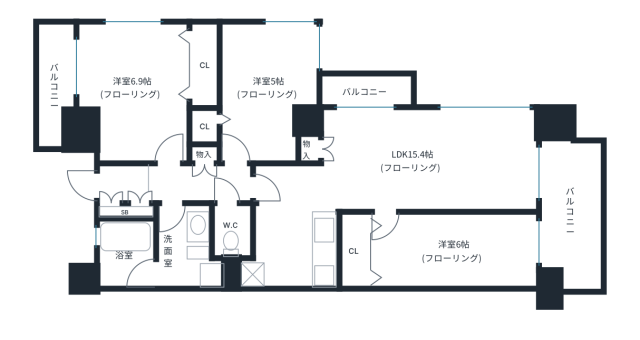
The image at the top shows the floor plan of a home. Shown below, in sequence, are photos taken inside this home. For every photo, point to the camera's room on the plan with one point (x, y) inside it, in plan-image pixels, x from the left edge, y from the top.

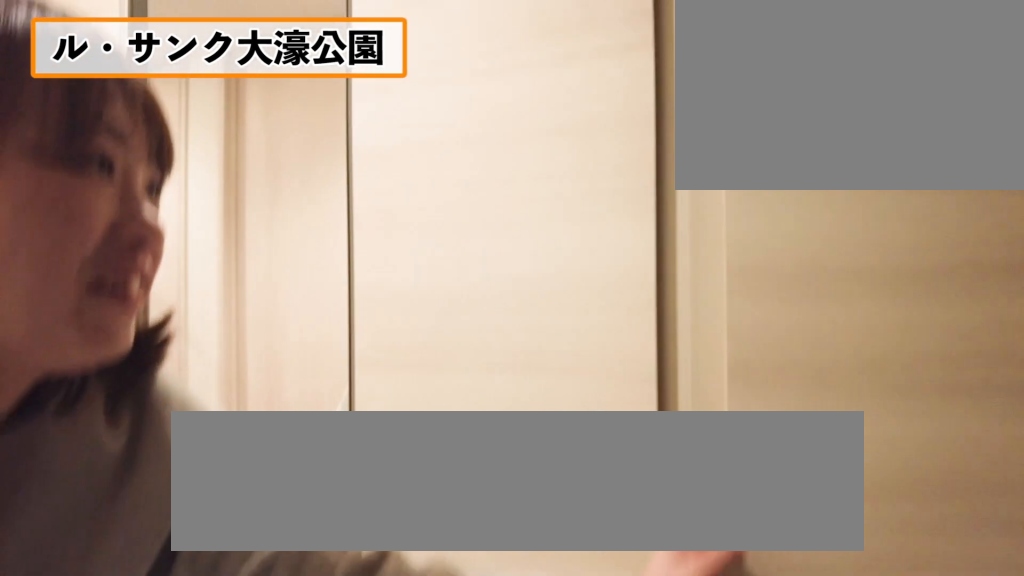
(116, 186)
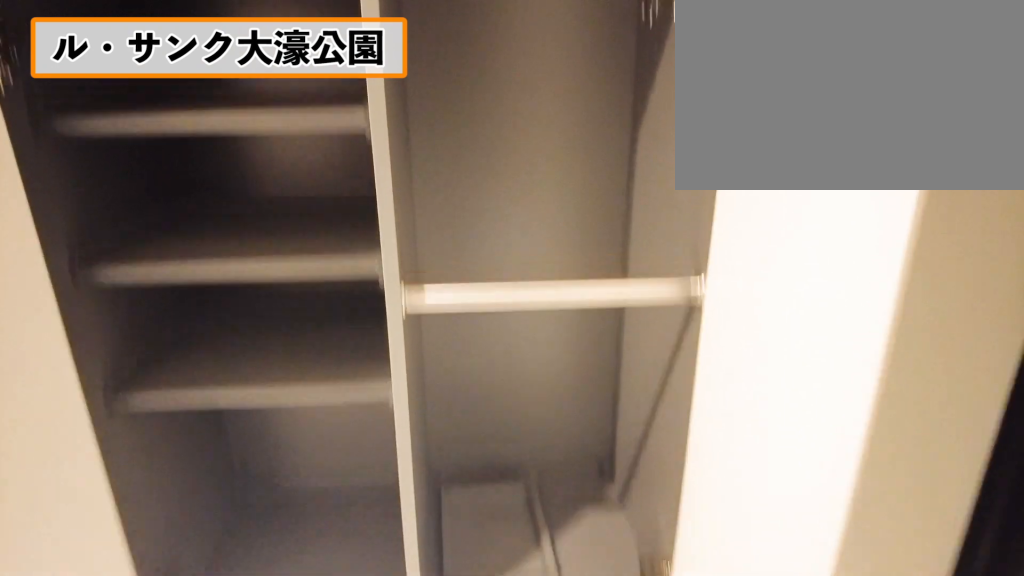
(116, 186)
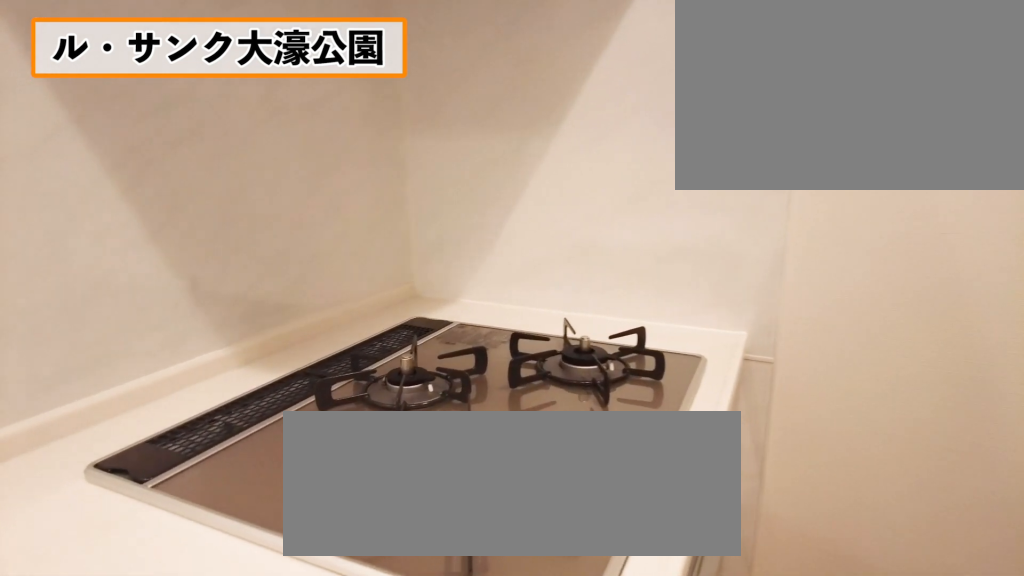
(291, 255)
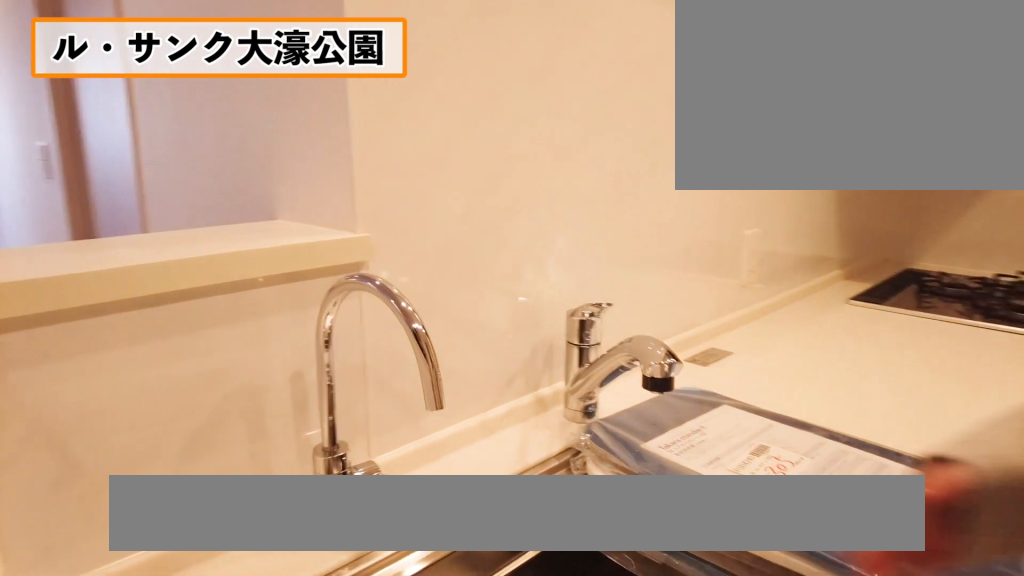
(291, 255)
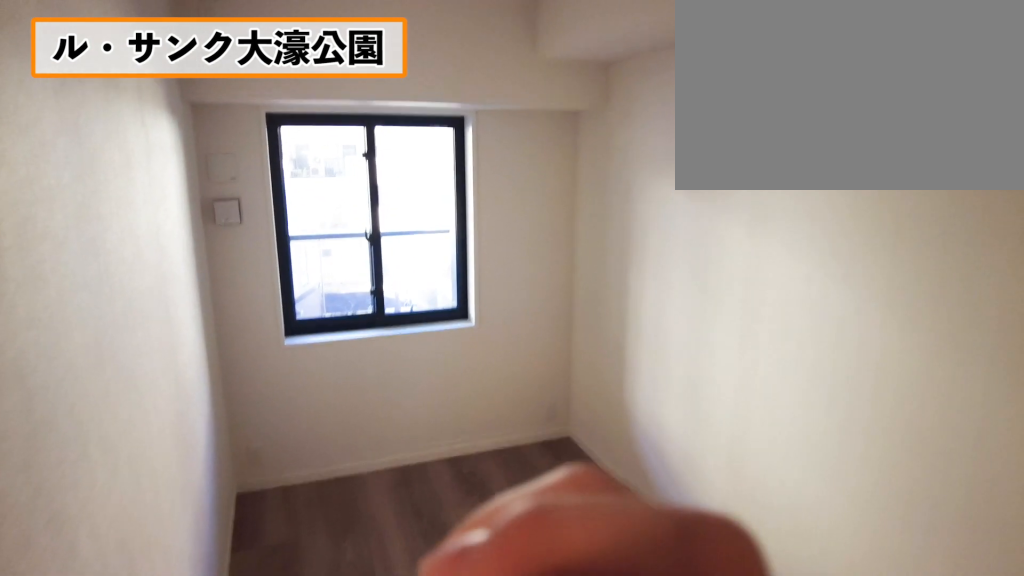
(454, 250)
